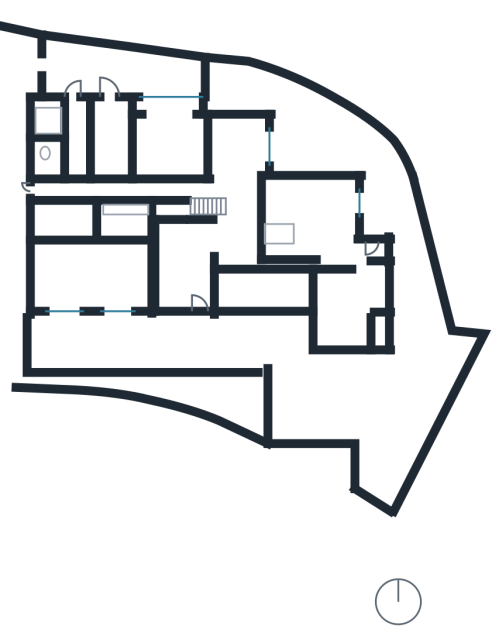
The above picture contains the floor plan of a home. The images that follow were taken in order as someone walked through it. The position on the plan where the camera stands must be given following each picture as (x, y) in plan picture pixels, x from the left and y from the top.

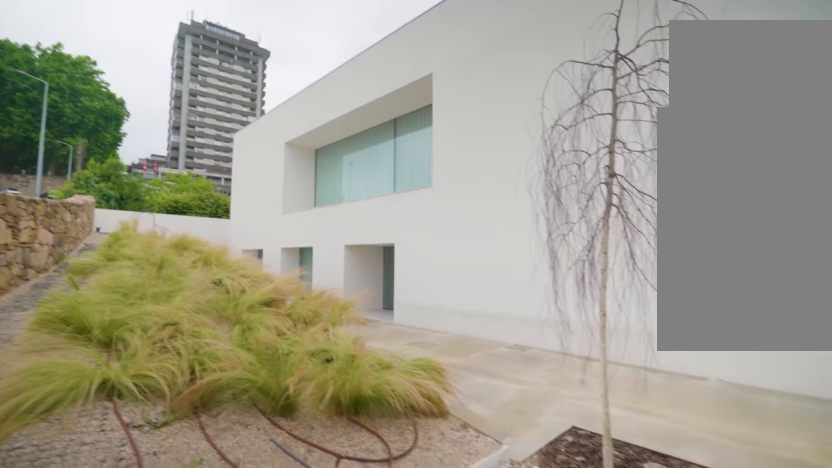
(282, 409)
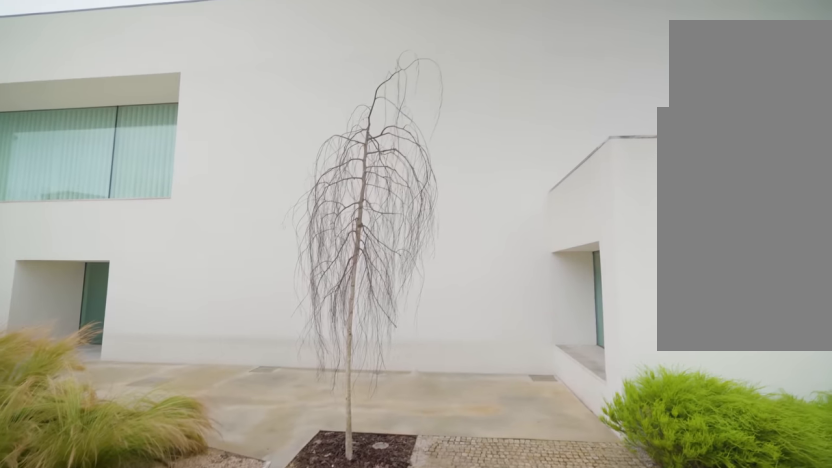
(283, 410)
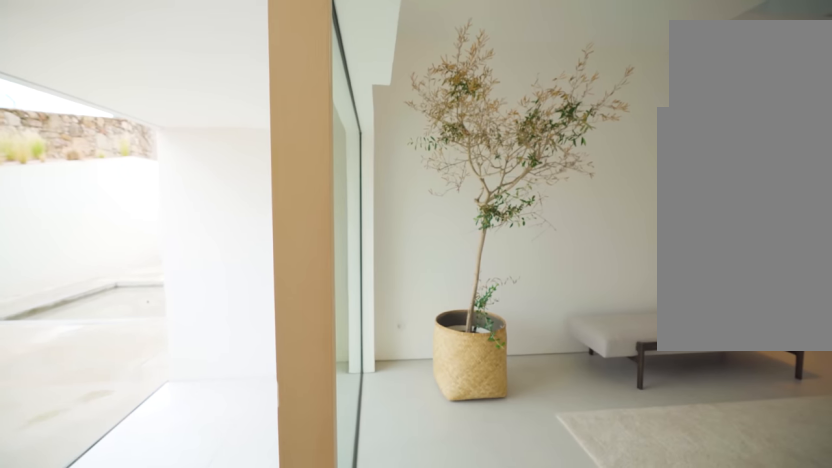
(200, 298)
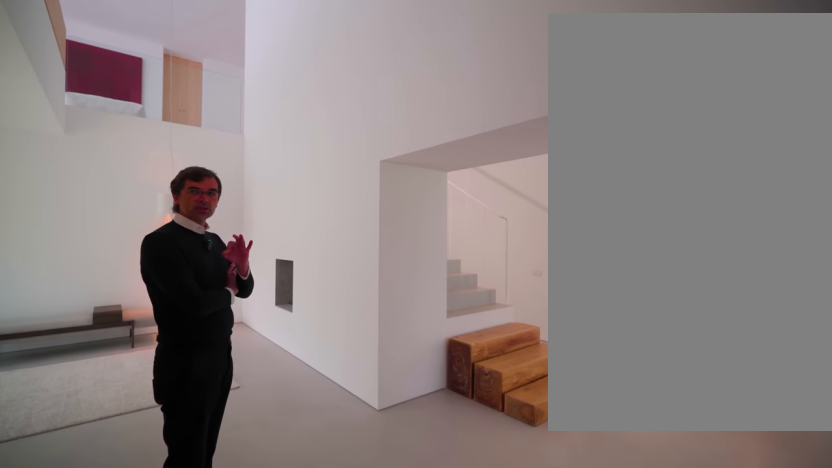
(247, 236)
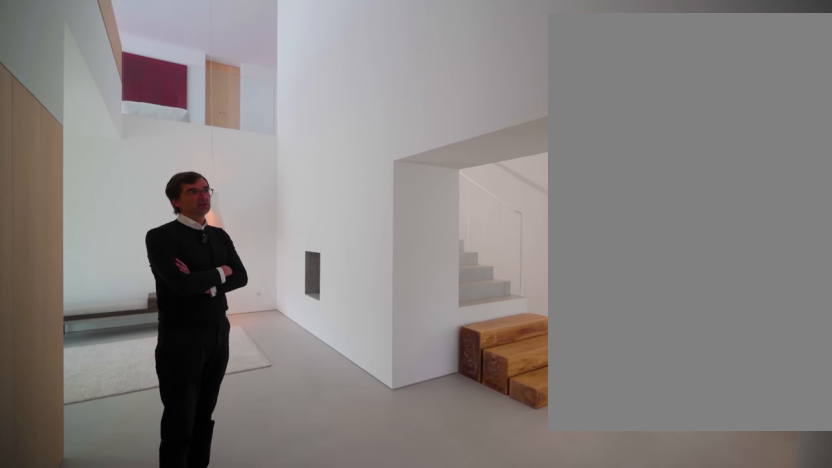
(249, 237)
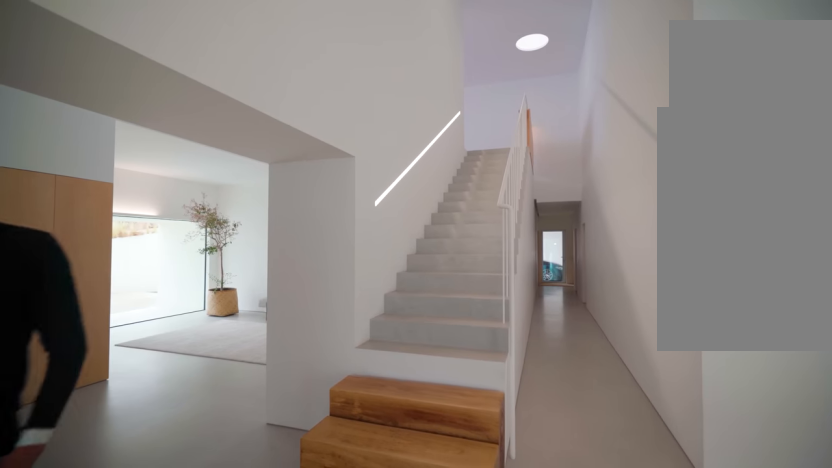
(254, 191)
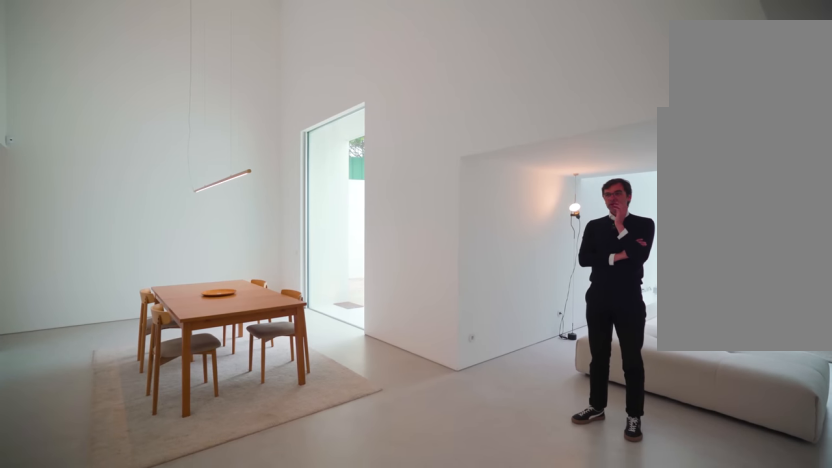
(238, 210)
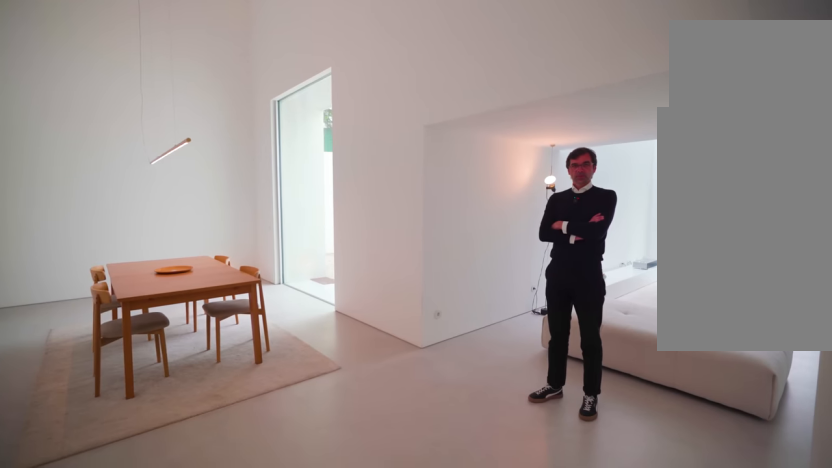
(234, 214)
